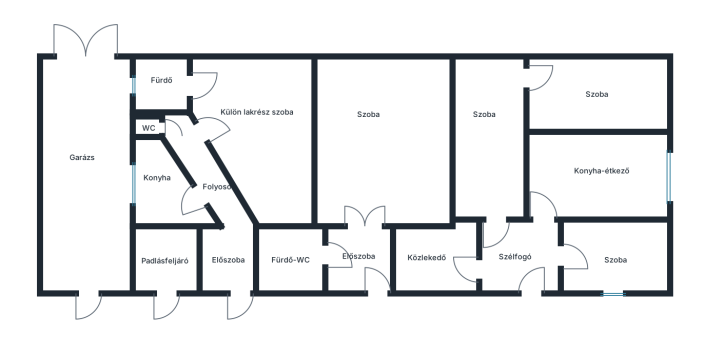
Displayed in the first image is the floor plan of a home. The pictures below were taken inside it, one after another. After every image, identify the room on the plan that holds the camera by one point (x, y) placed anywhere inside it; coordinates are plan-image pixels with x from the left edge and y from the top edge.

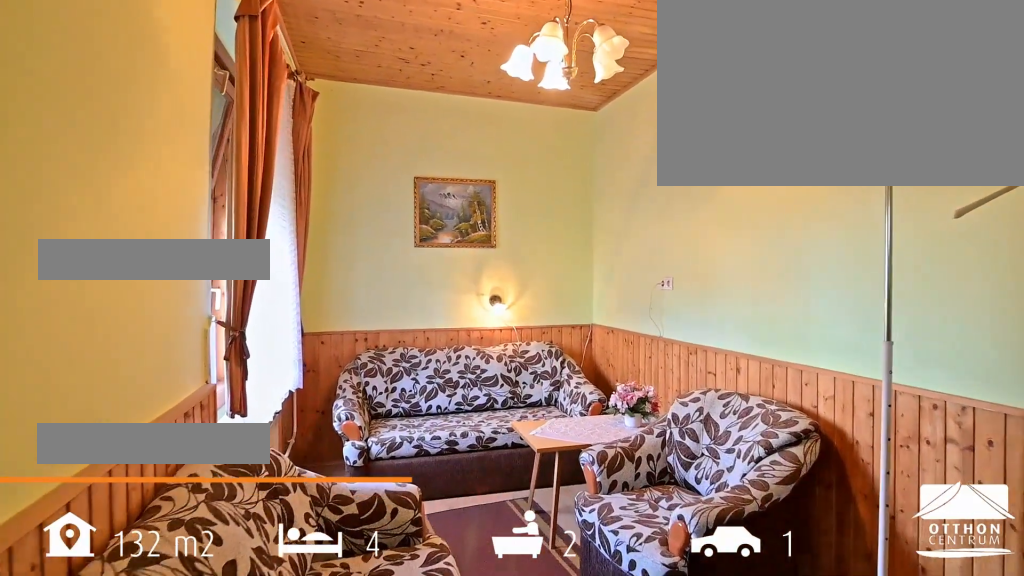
(598, 116)
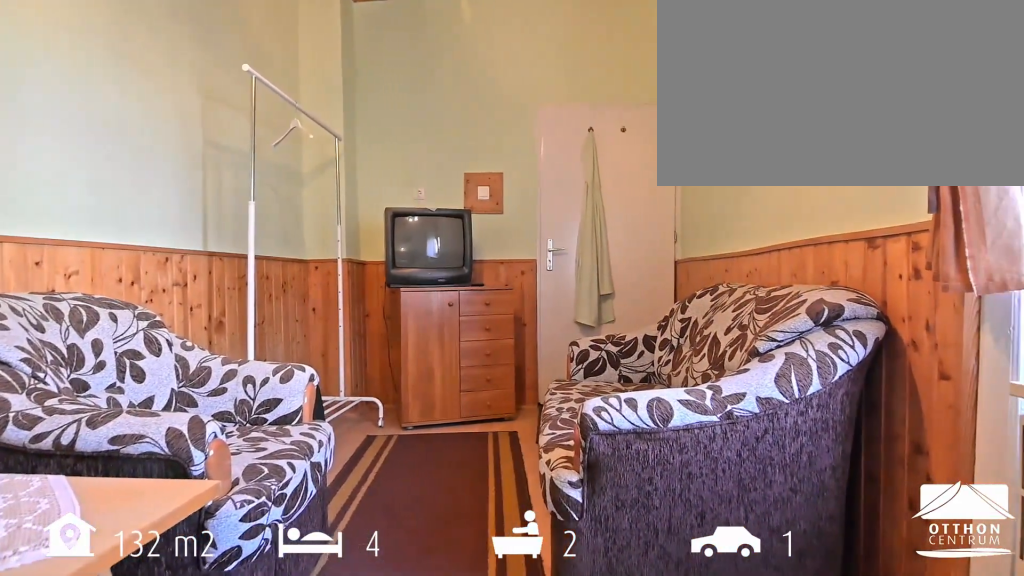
(598, 116)
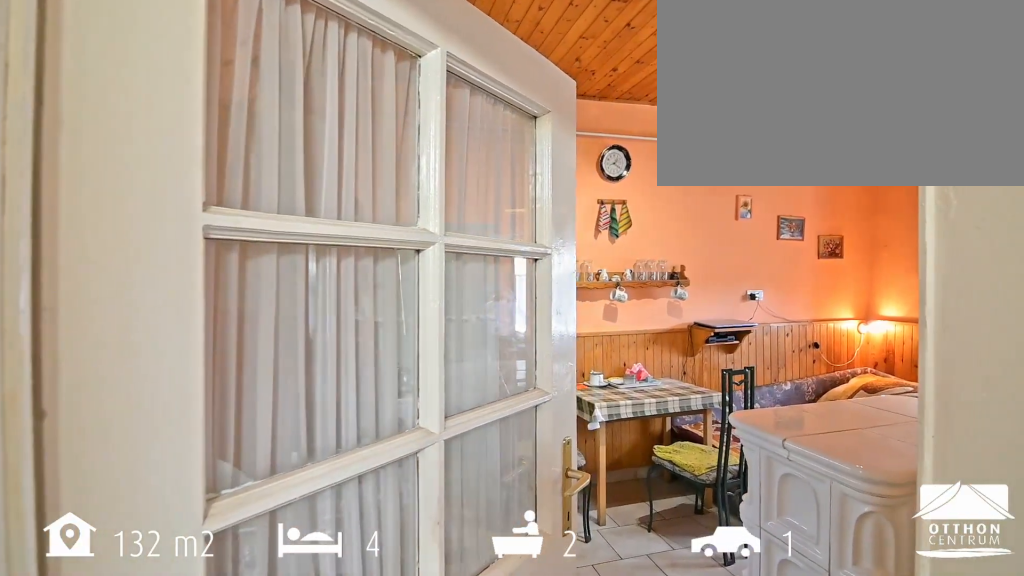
(603, 195)
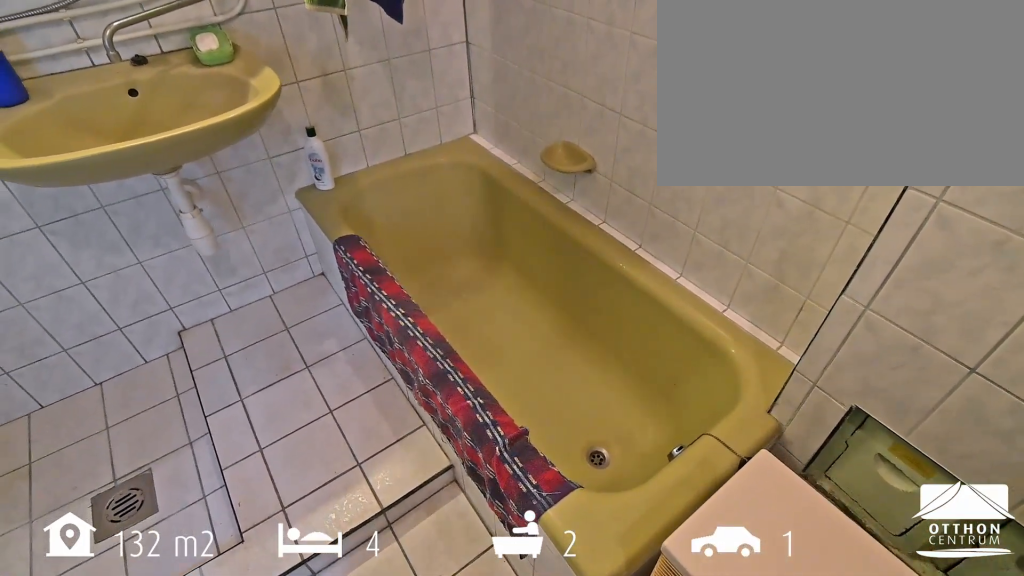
(295, 277)
